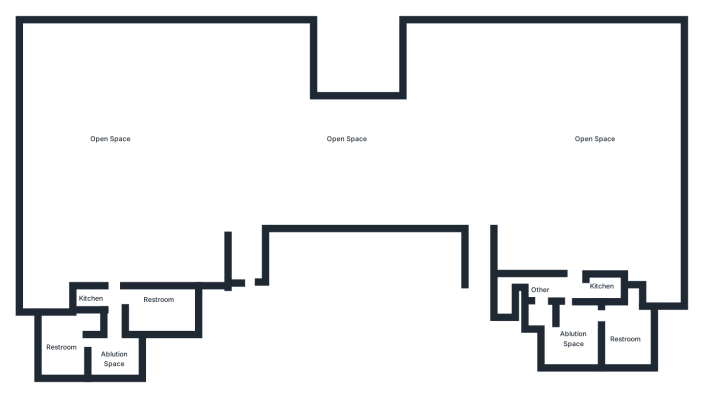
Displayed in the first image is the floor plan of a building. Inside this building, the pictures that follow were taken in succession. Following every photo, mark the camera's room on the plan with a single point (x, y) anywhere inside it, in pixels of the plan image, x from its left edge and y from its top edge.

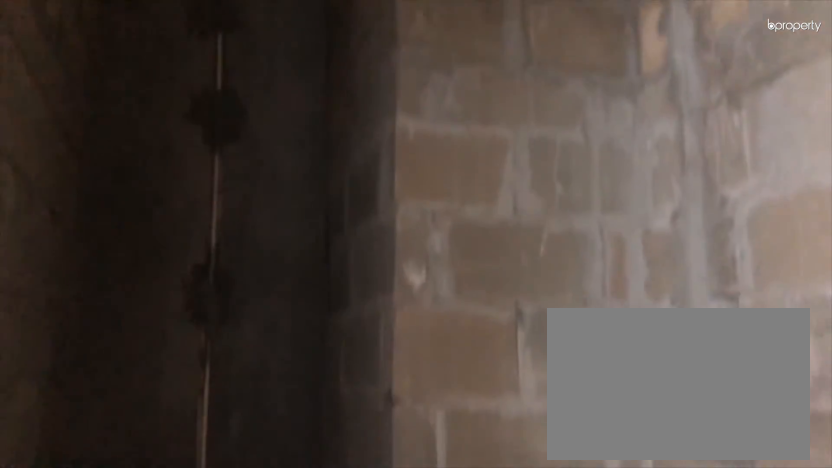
(574, 291)
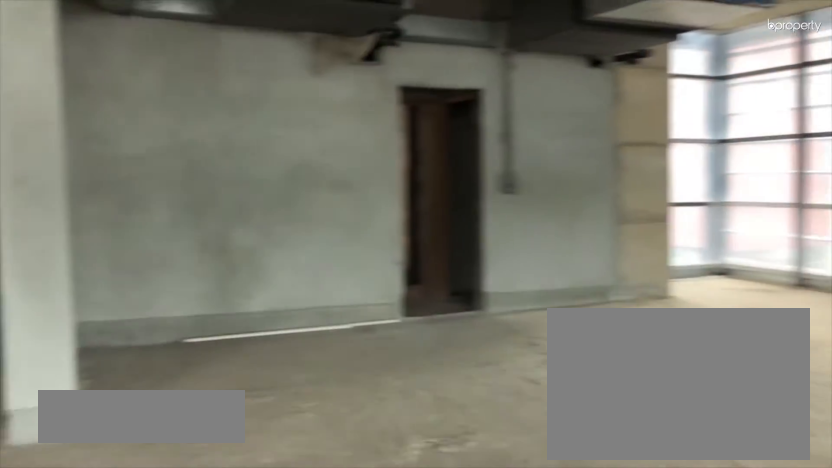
(125, 160)
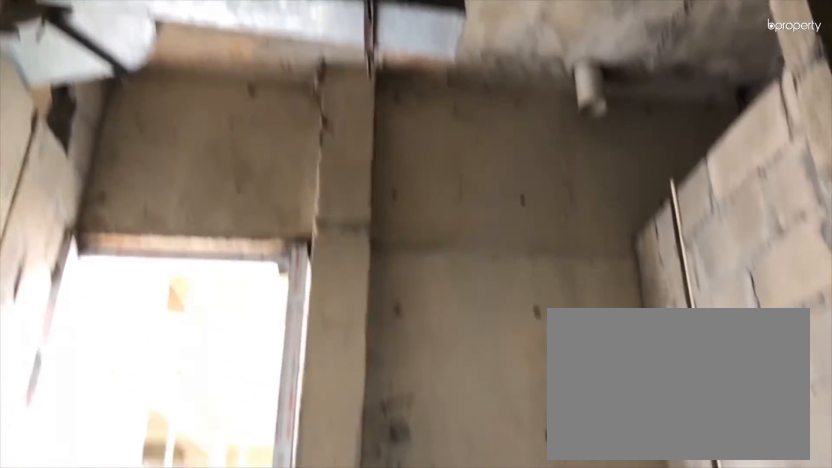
(94, 348)
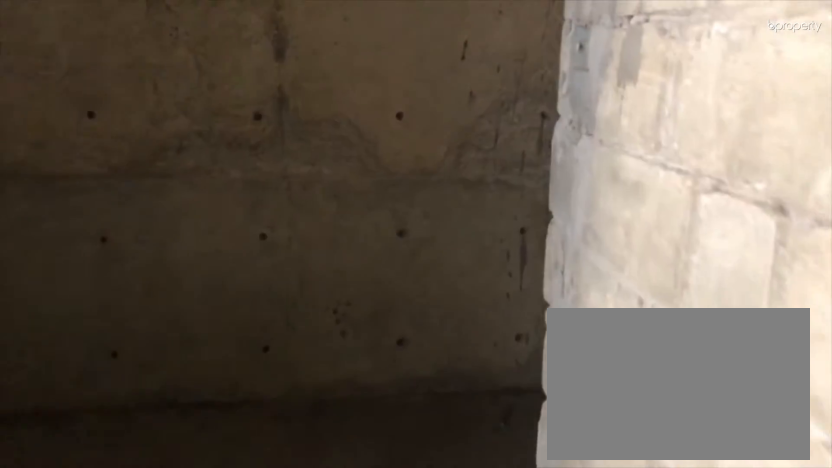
(94, 348)
